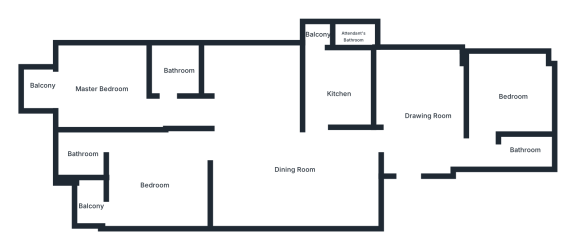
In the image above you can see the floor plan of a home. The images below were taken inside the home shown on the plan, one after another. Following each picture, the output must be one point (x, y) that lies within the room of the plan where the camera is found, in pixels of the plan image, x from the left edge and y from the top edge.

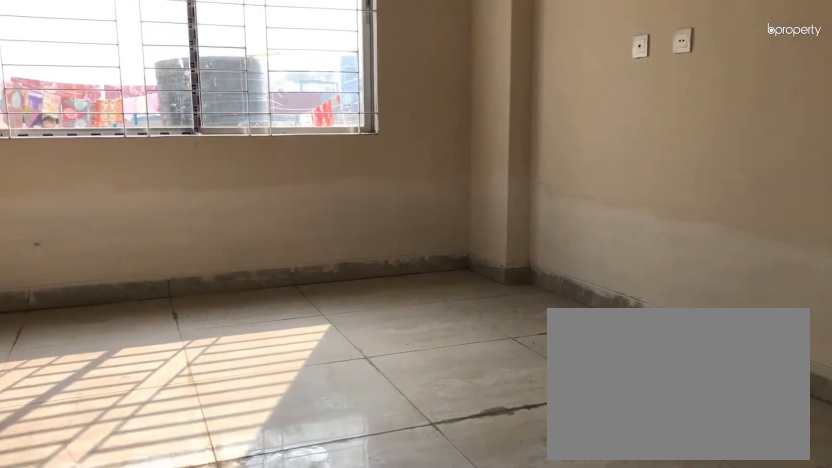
(429, 117)
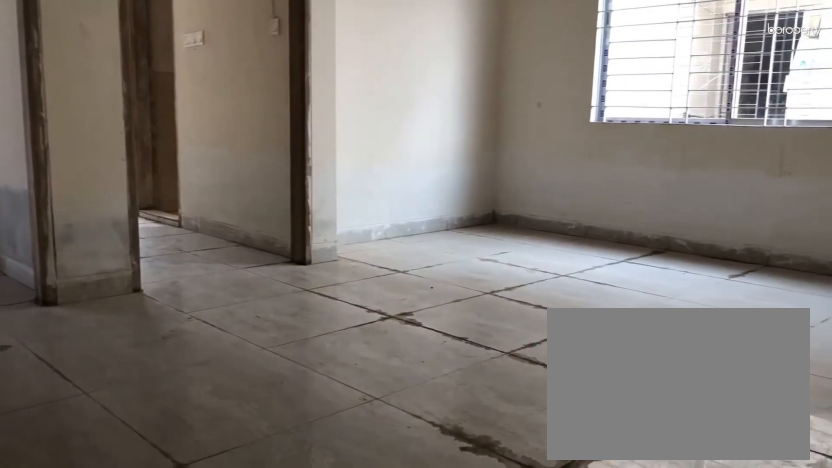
(297, 172)
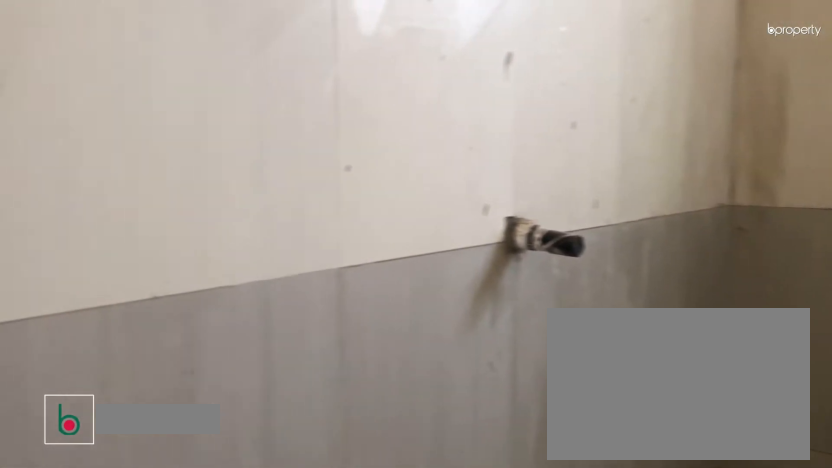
(526, 150)
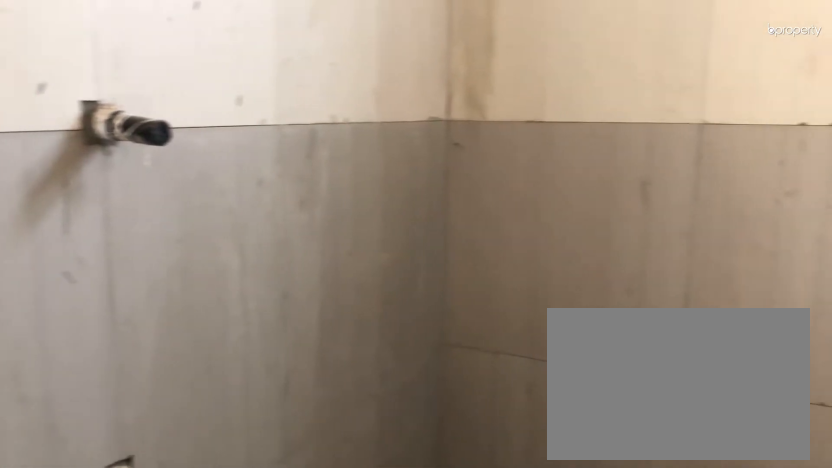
(526, 150)
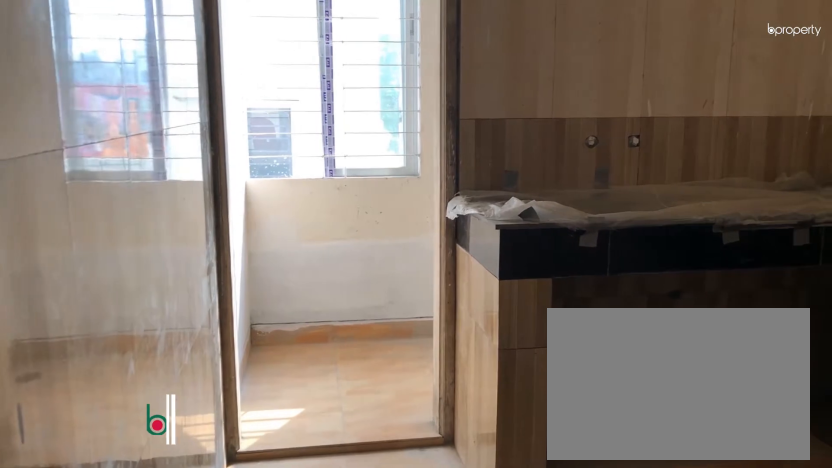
(340, 95)
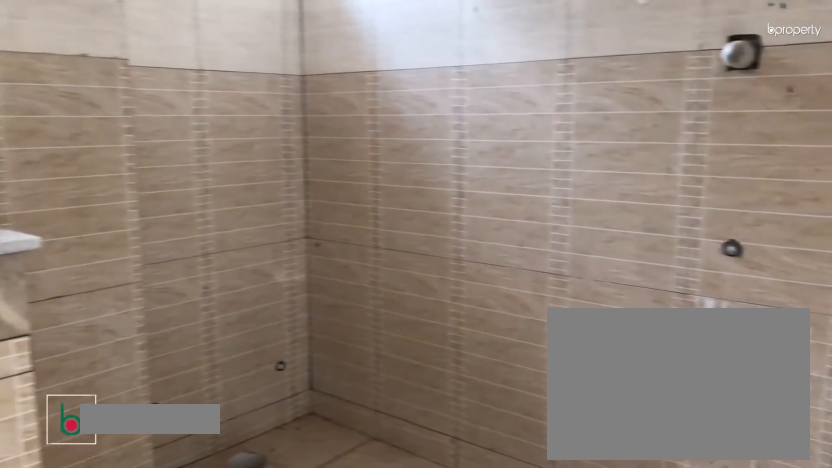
(178, 69)
